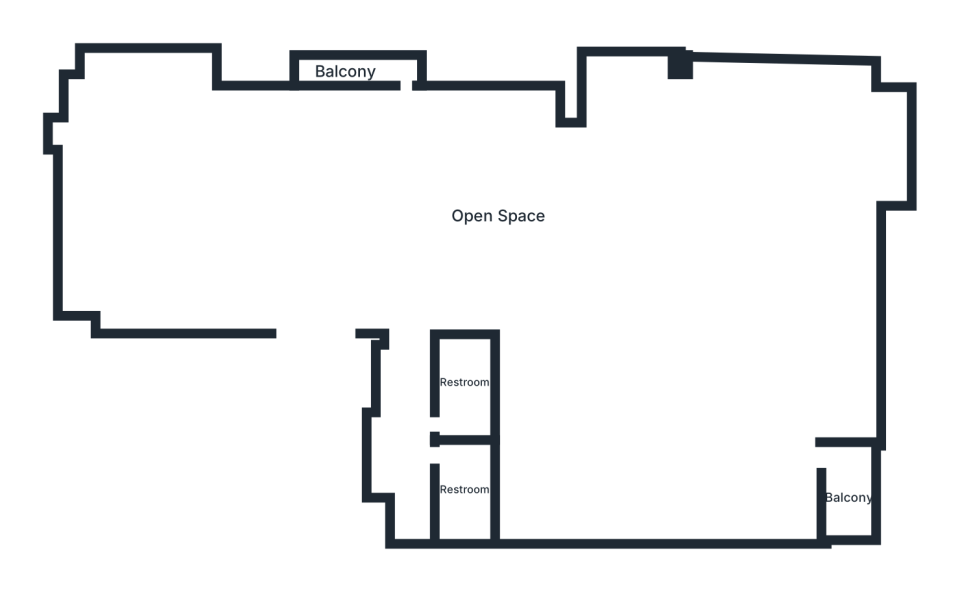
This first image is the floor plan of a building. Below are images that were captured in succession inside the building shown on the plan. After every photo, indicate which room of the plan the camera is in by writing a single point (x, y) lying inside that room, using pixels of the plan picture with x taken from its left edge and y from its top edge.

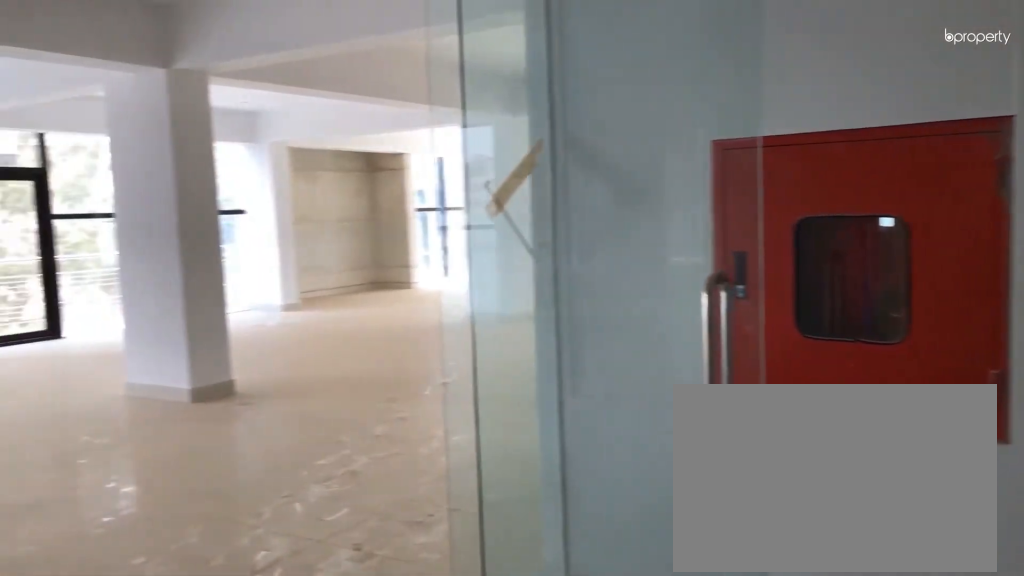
(338, 265)
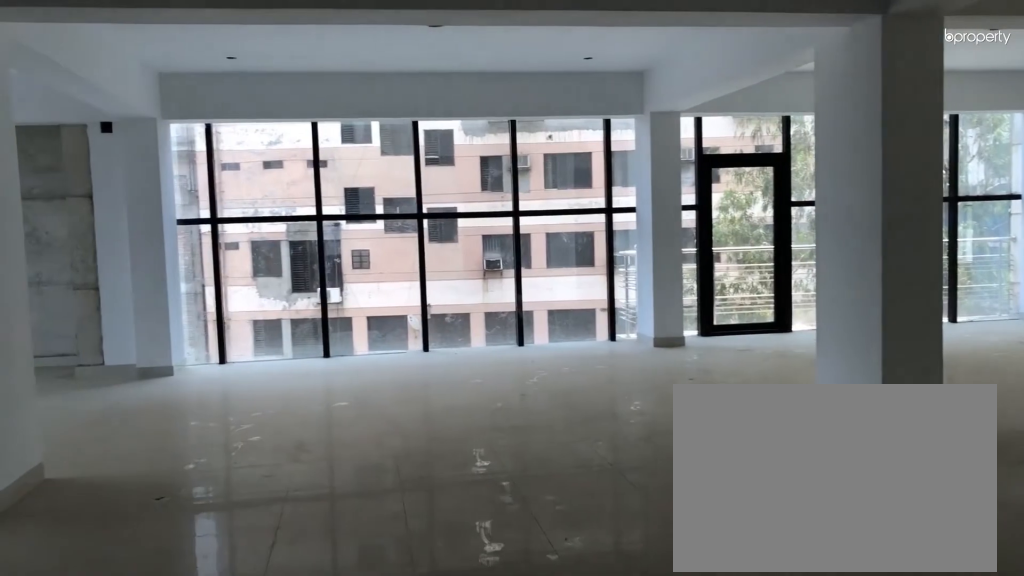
(338, 265)
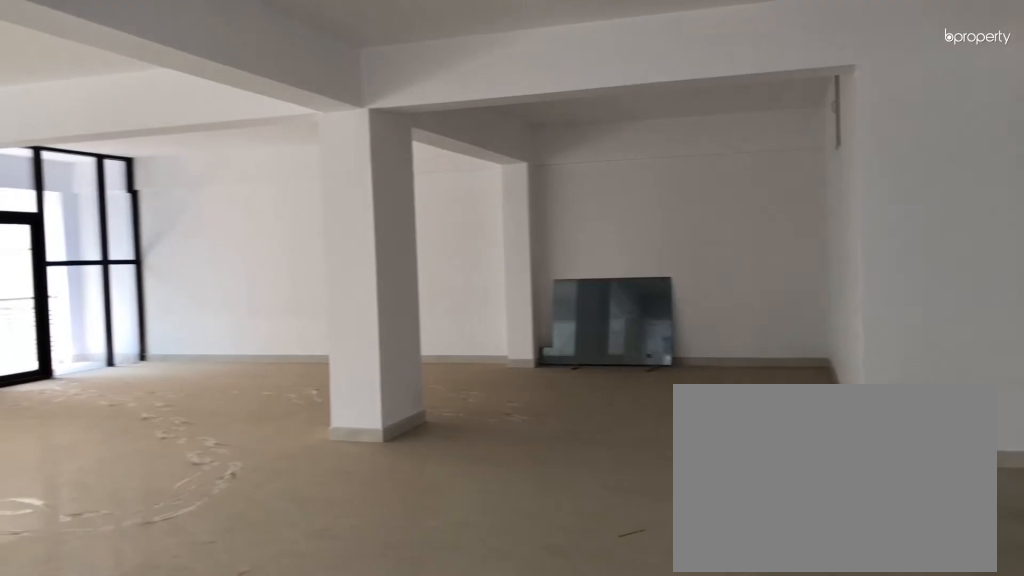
(486, 190)
